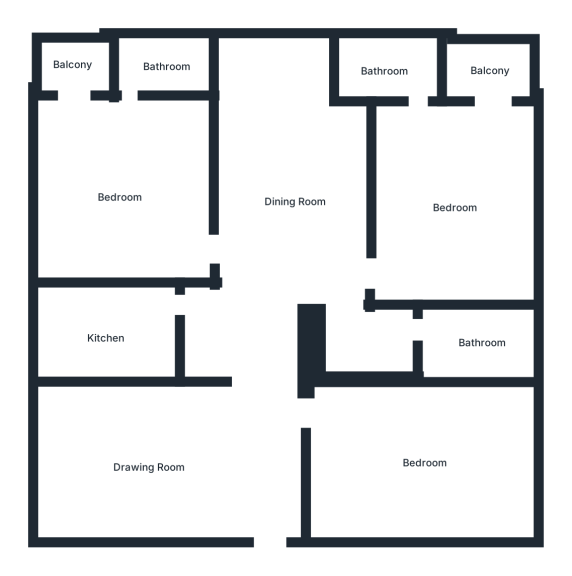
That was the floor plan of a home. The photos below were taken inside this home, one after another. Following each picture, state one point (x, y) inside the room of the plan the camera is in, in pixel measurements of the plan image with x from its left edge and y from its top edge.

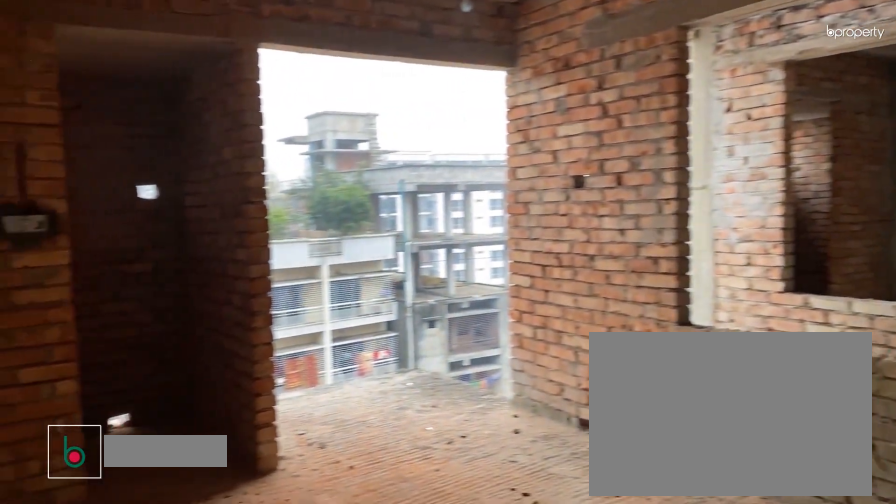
(454, 210)
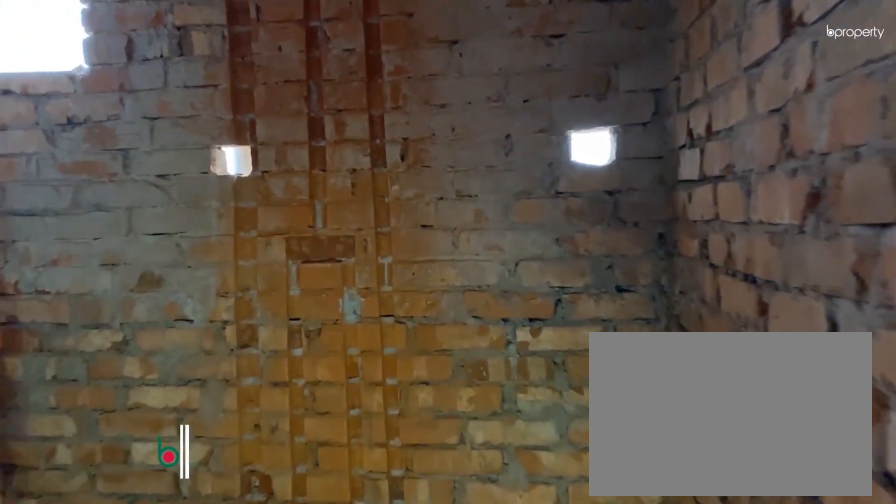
(386, 71)
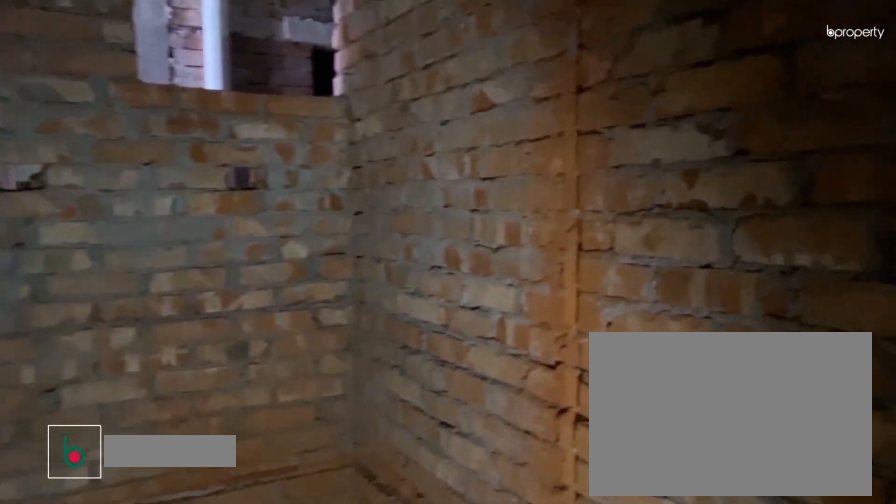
(483, 343)
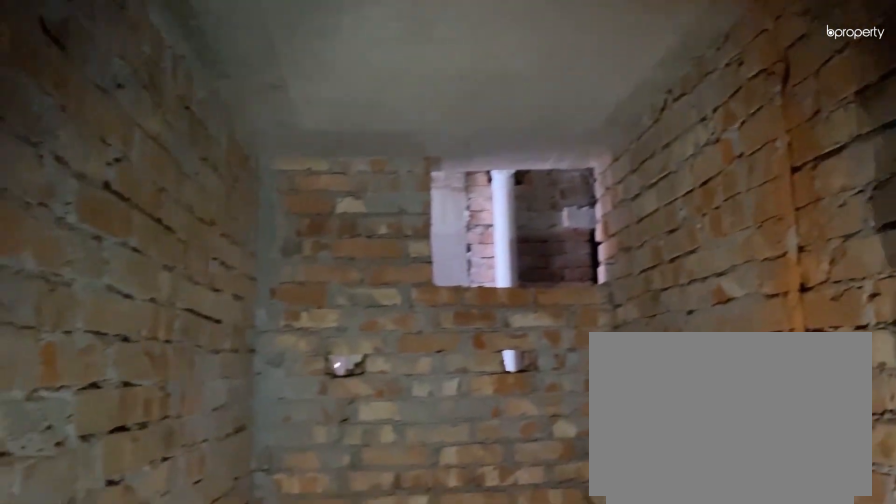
(483, 343)
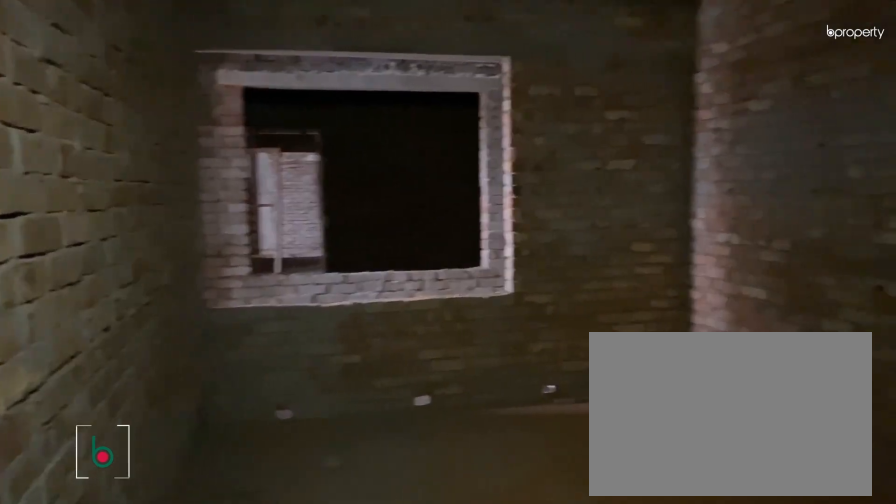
(426, 464)
